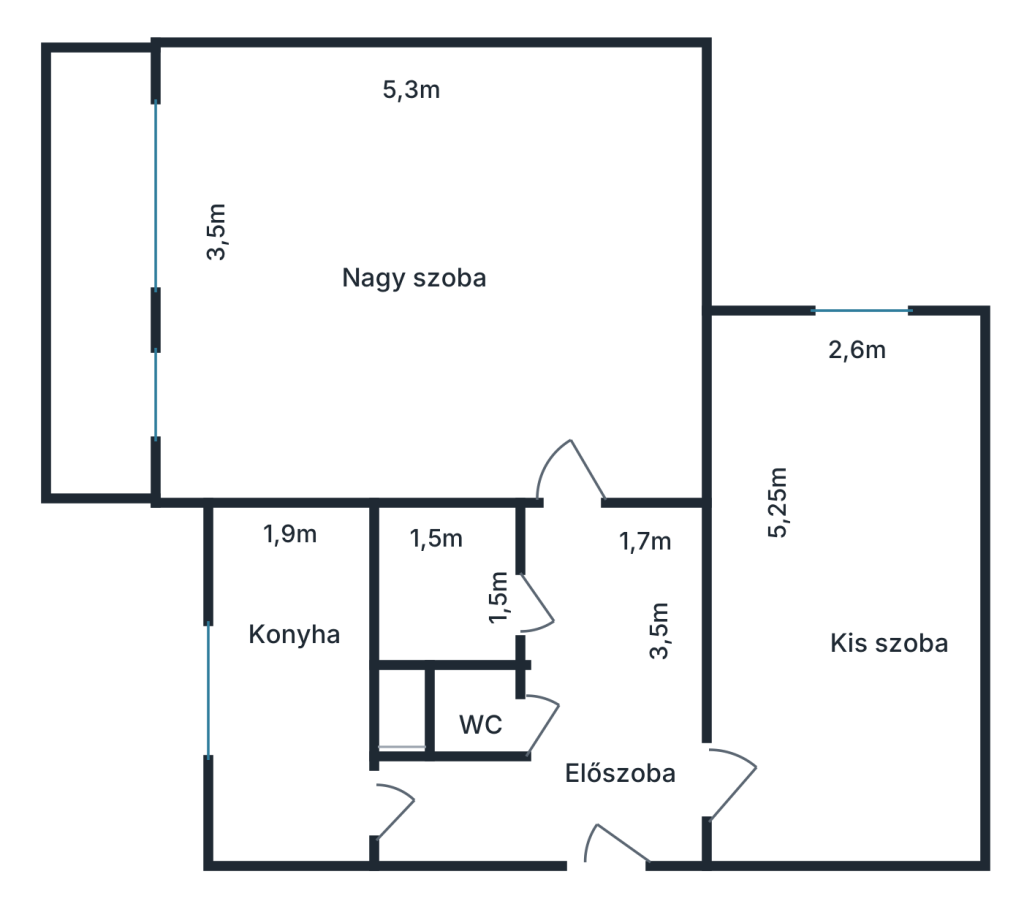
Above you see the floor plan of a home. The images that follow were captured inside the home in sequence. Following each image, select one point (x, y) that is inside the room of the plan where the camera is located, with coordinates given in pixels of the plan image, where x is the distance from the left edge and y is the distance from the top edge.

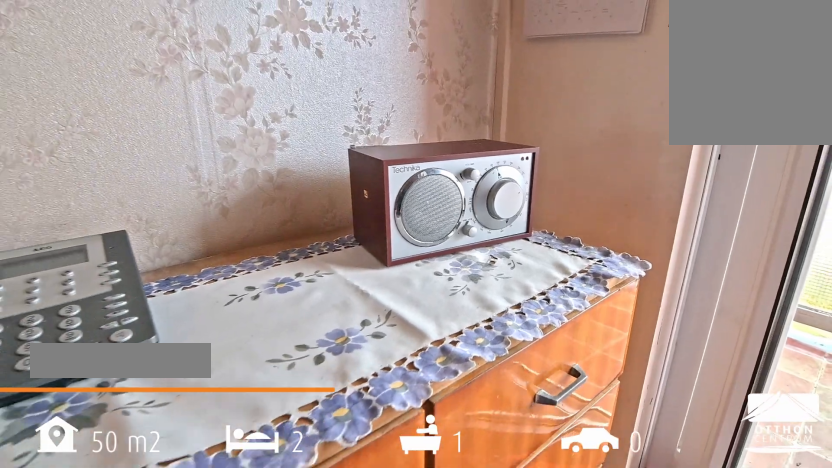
(433, 280)
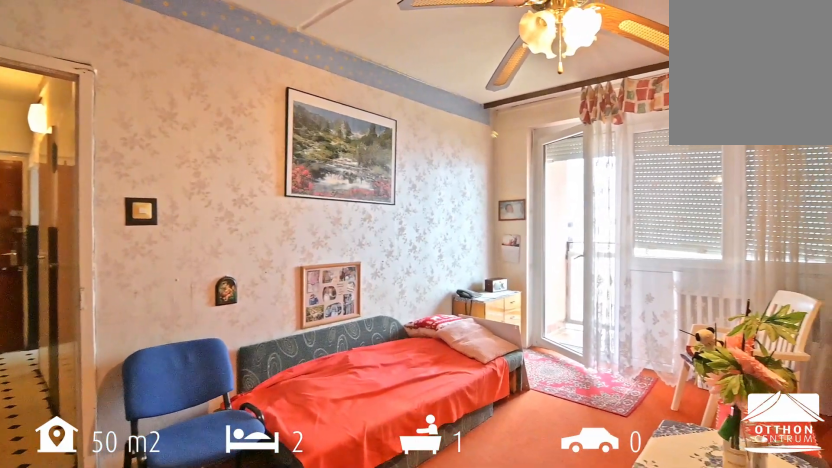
(433, 280)
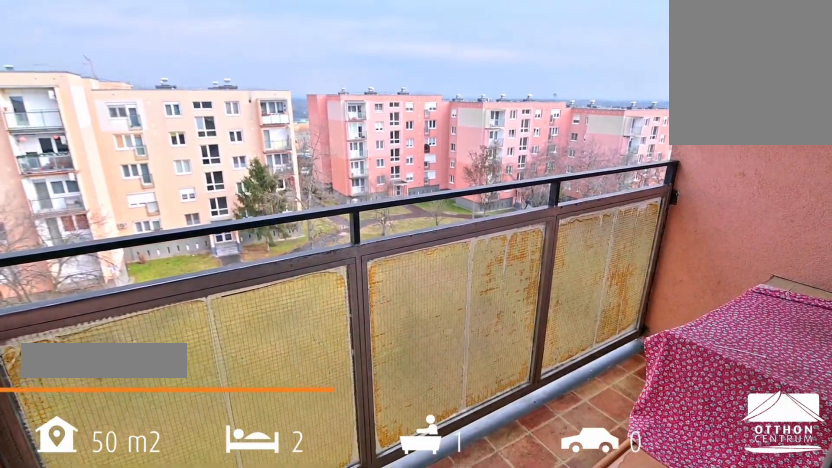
(78, 264)
